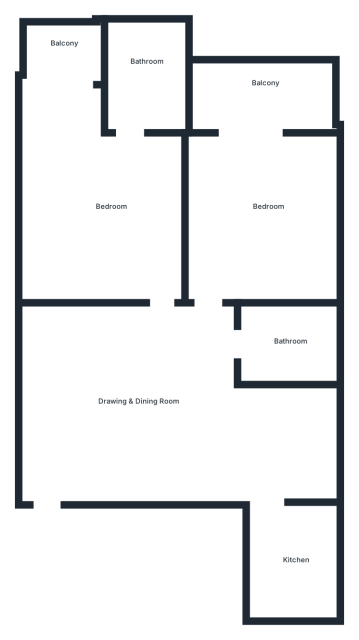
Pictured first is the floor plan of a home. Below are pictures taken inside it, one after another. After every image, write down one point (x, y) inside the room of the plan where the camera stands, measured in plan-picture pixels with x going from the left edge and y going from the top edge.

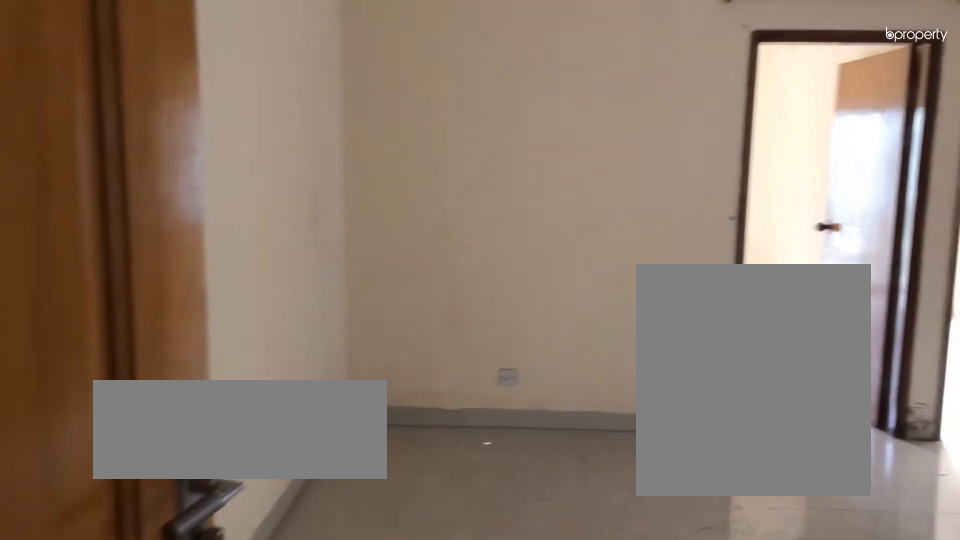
(145, 416)
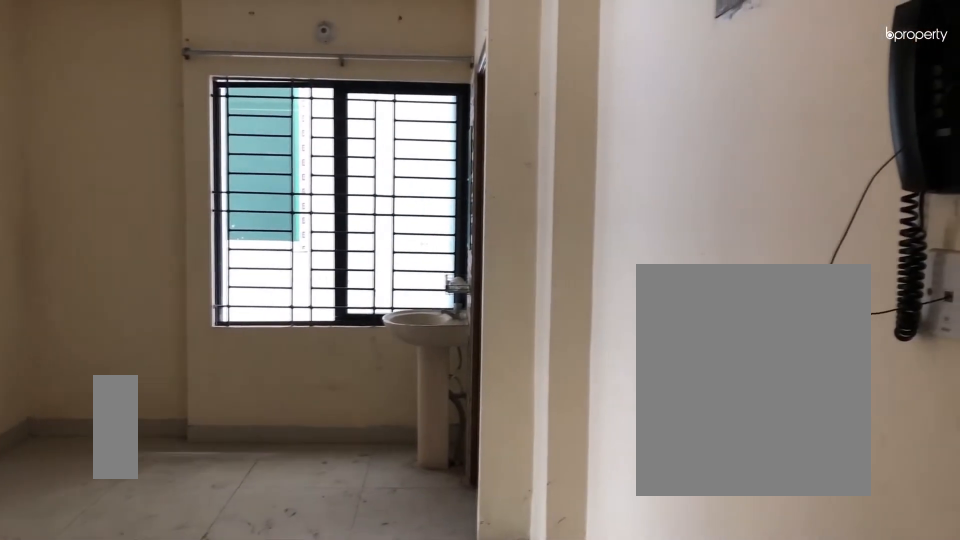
(145, 416)
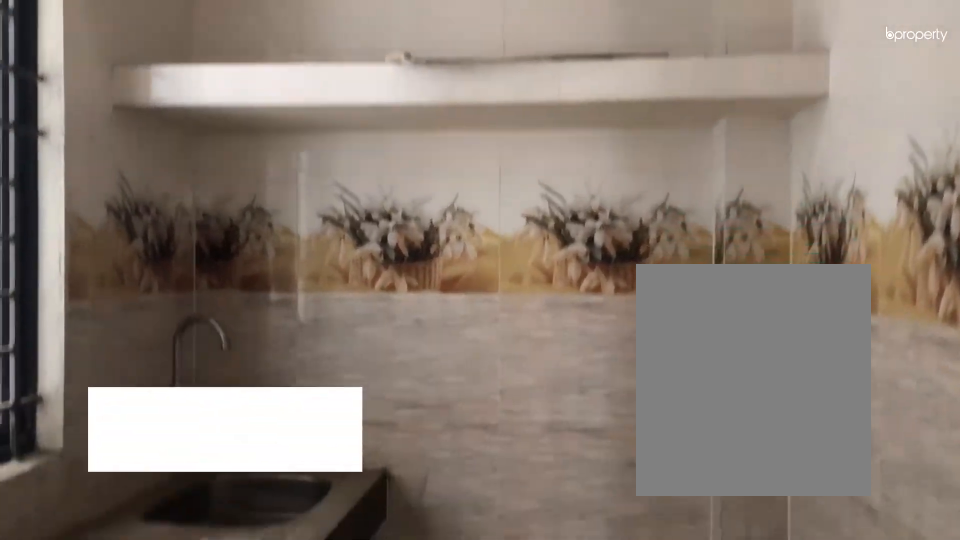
(294, 566)
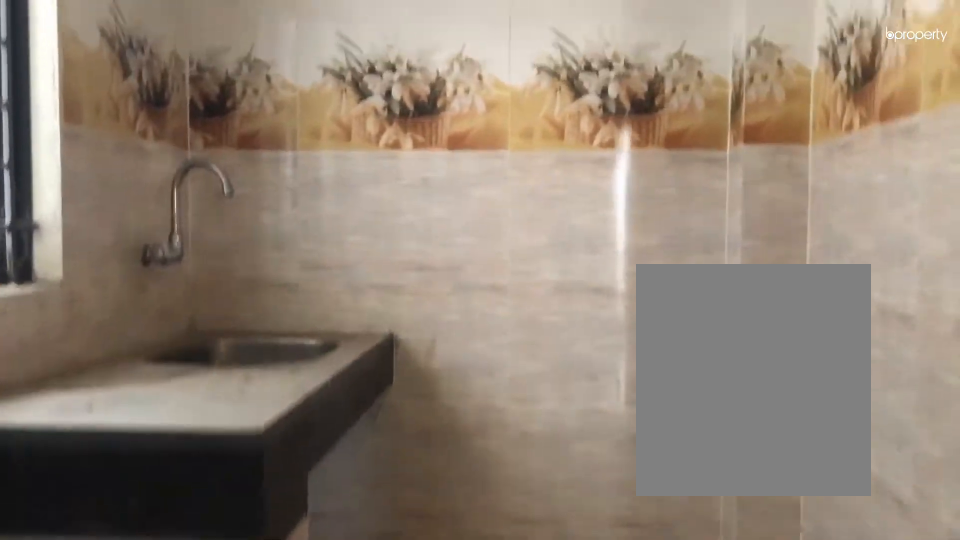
(294, 566)
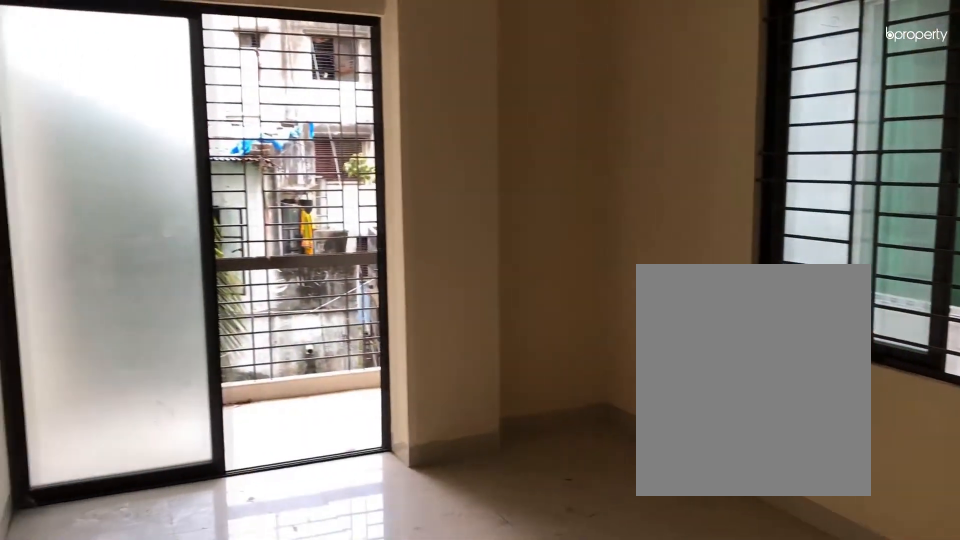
(268, 212)
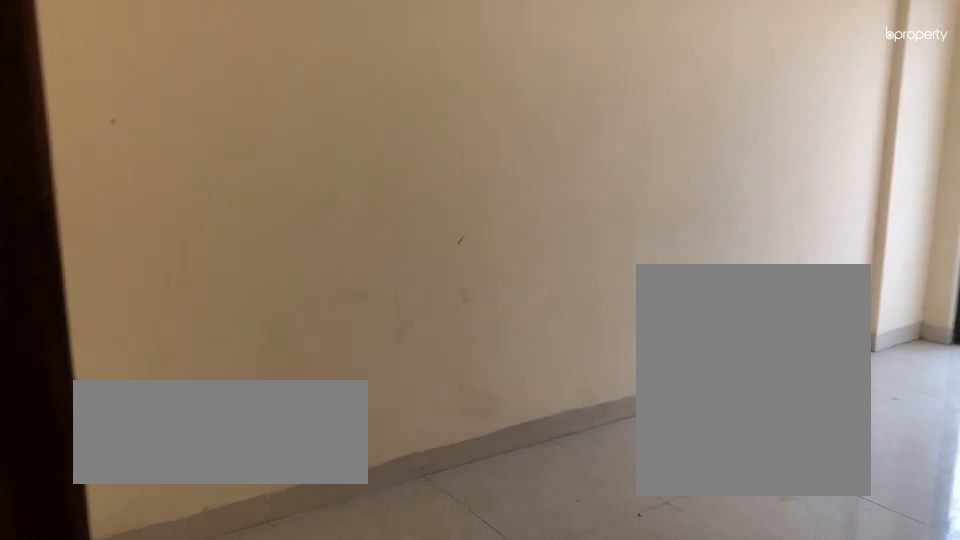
(116, 214)
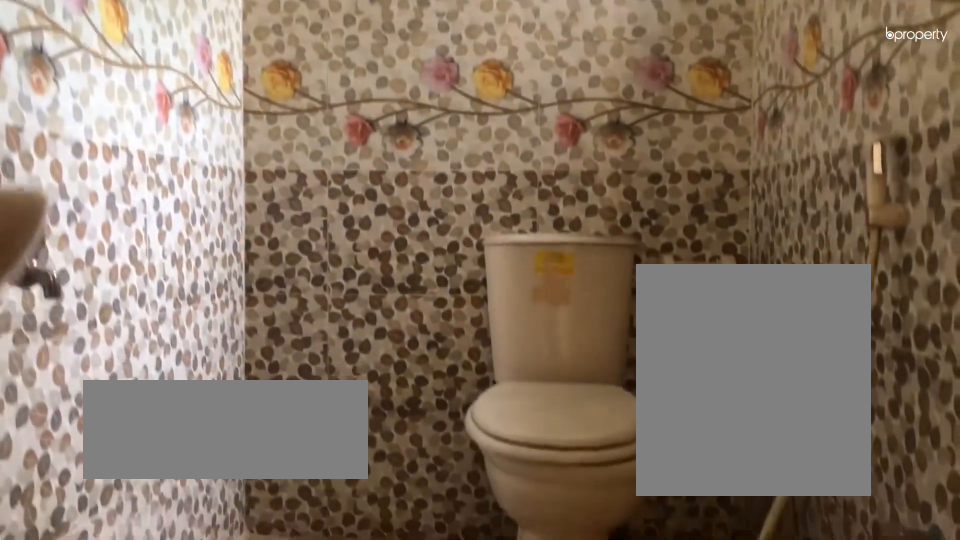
(147, 72)
